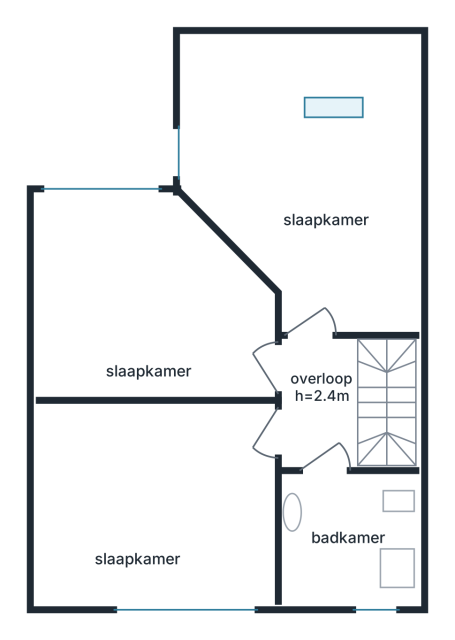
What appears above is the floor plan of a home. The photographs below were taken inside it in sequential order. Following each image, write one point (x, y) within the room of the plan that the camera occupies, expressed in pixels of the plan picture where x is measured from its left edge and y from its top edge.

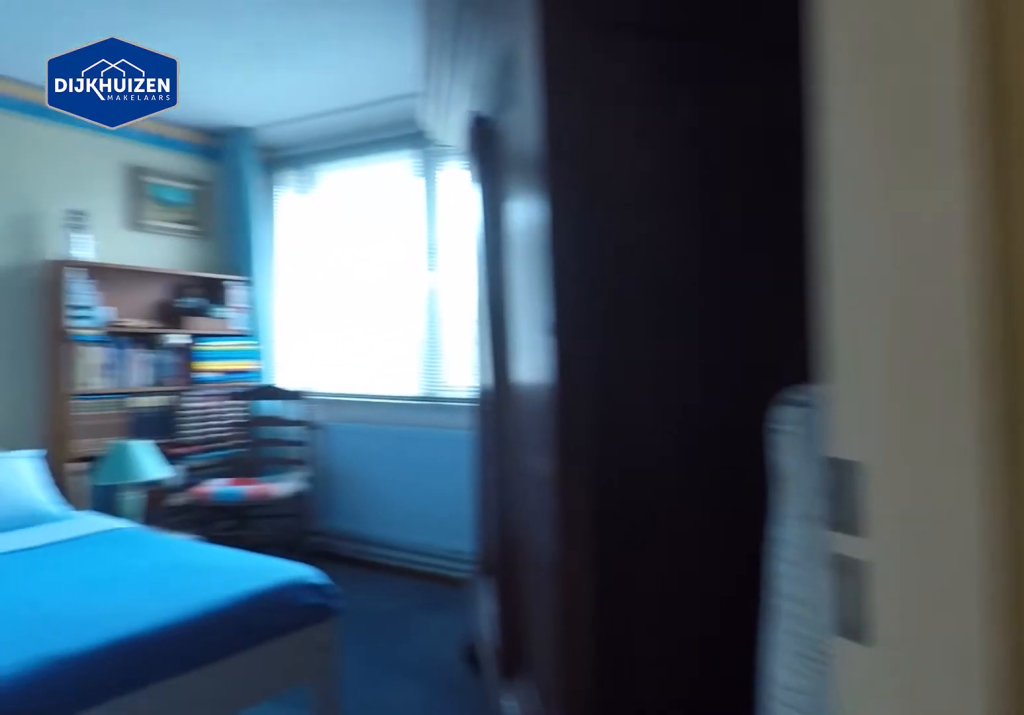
(320, 402)
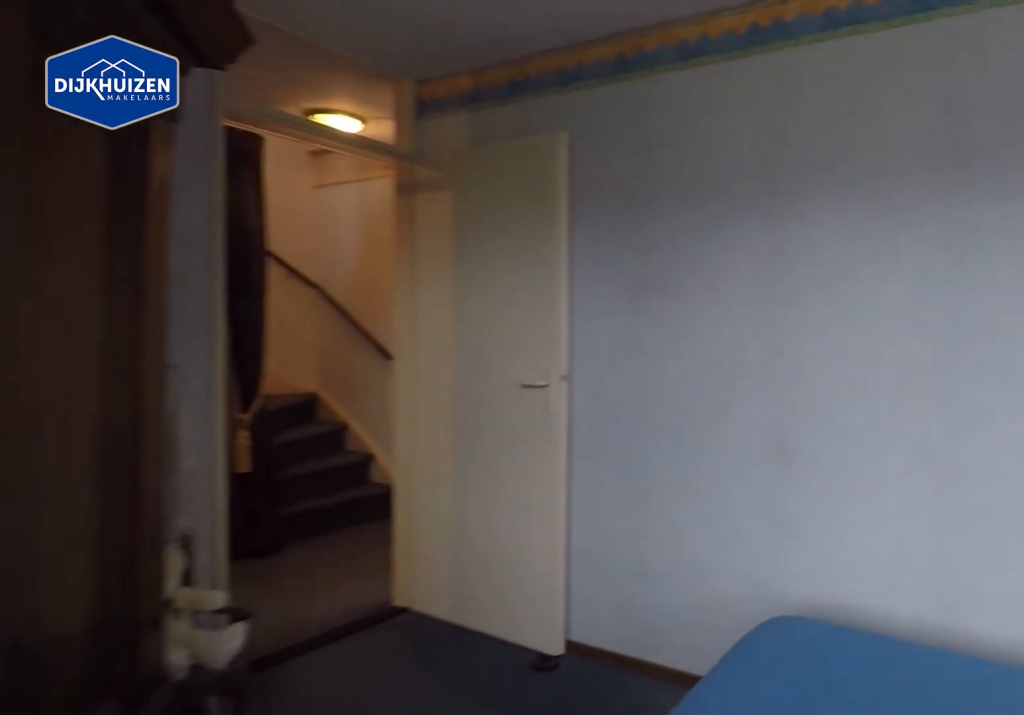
(134, 317)
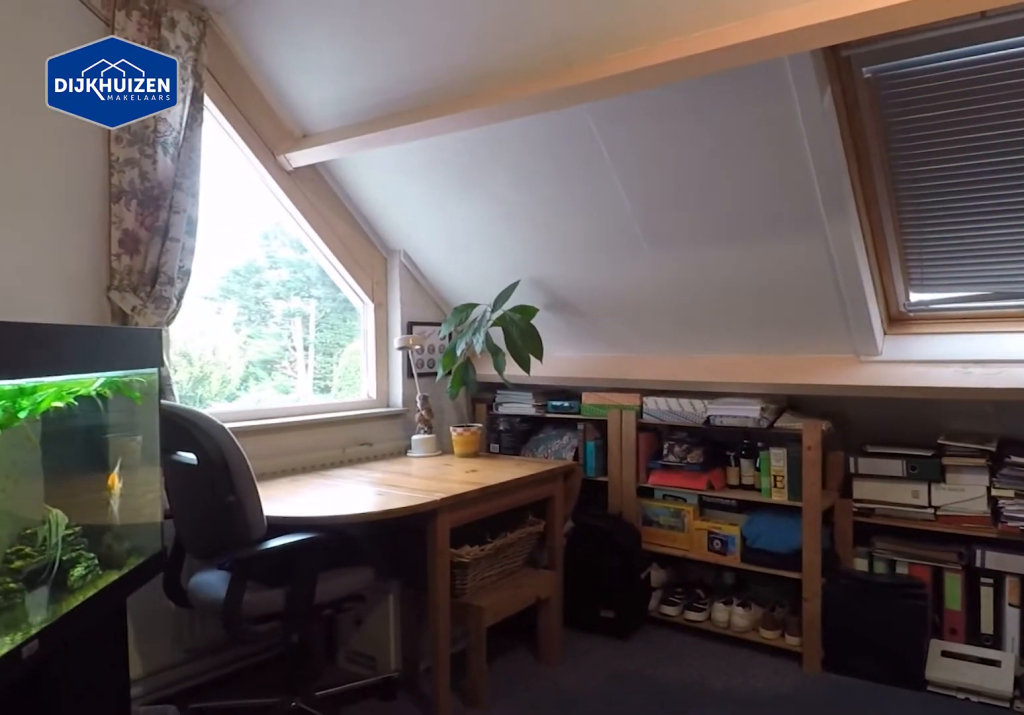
(380, 272)
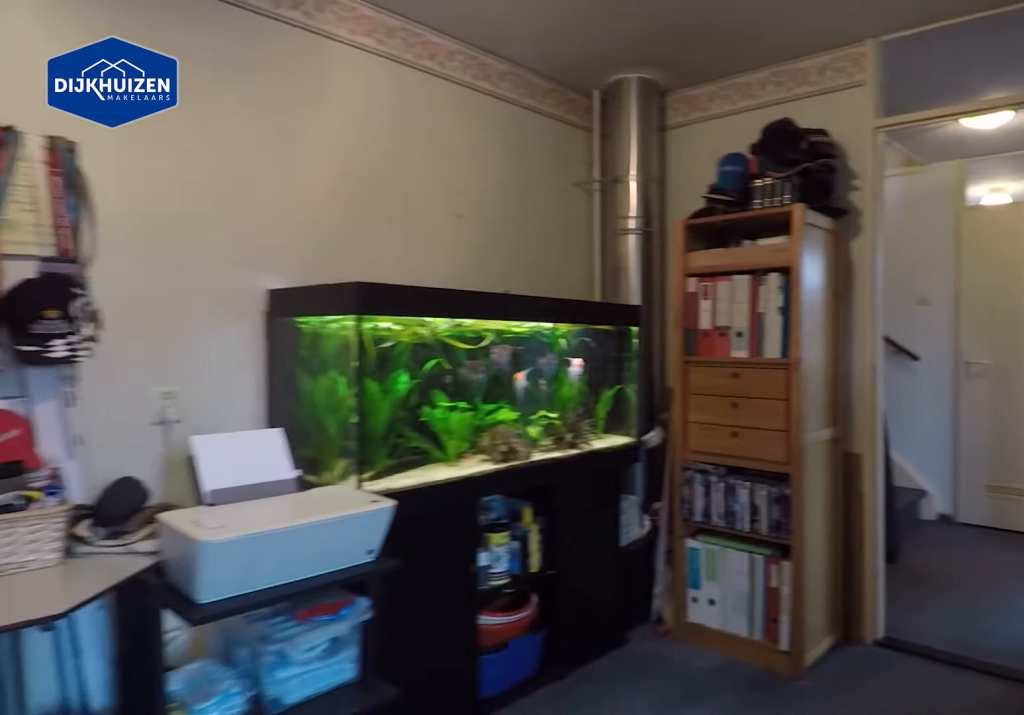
(380, 272)
